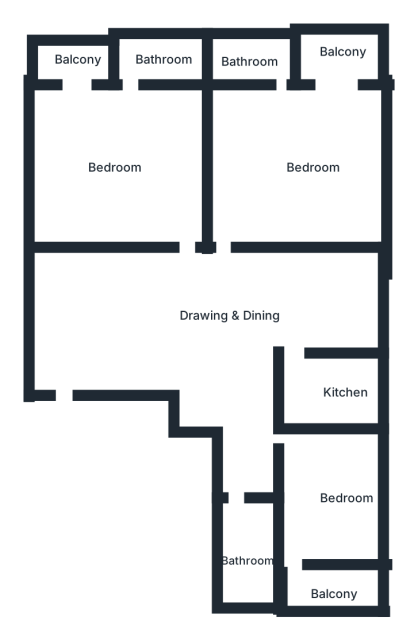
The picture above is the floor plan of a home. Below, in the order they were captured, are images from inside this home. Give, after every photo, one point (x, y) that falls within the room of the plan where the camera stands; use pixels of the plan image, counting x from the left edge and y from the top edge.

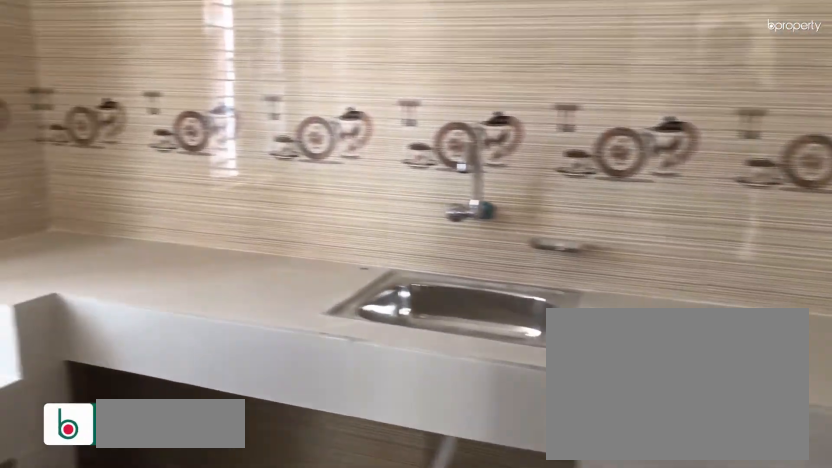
(343, 402)
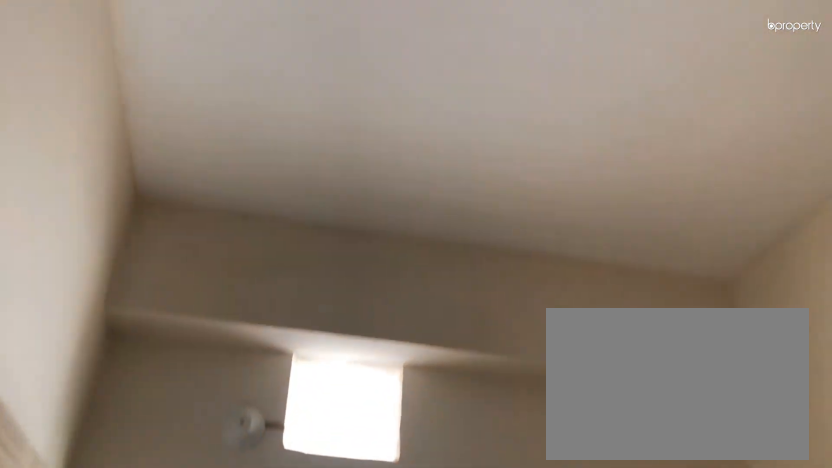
(343, 402)
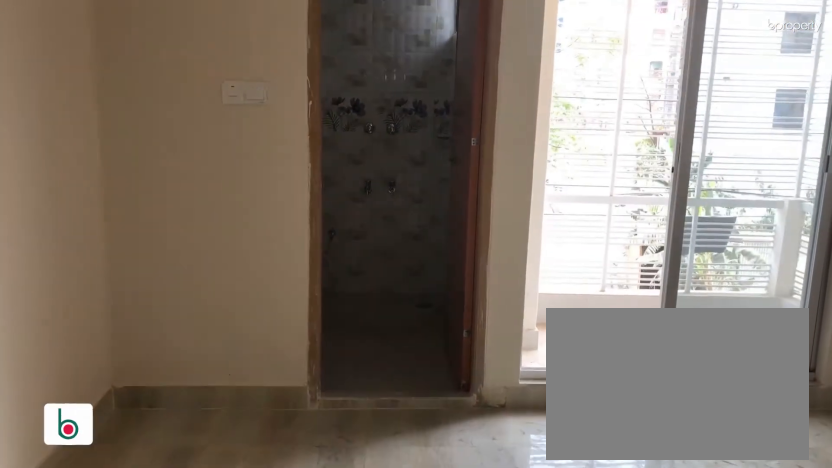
(322, 164)
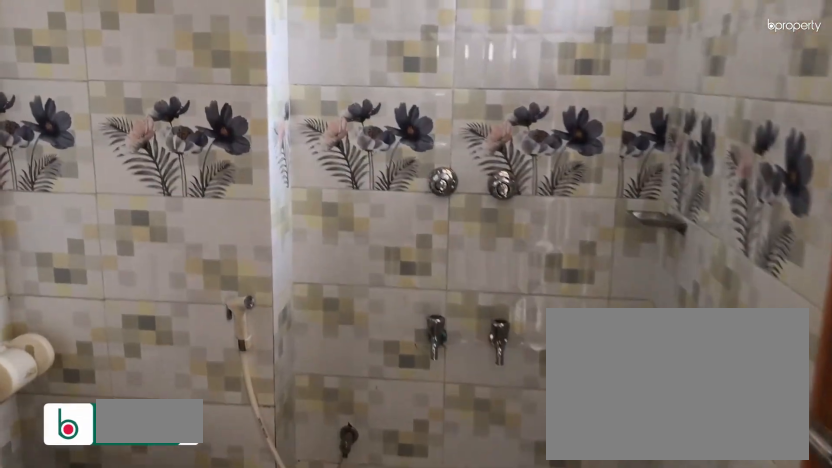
(256, 62)
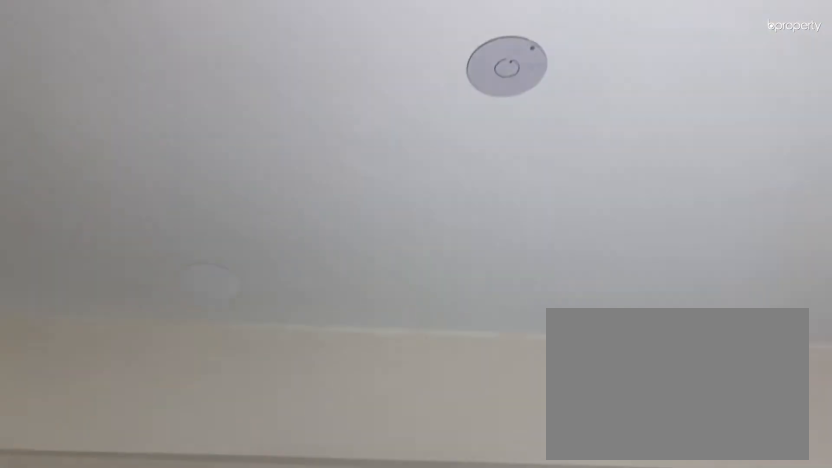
(123, 105)
